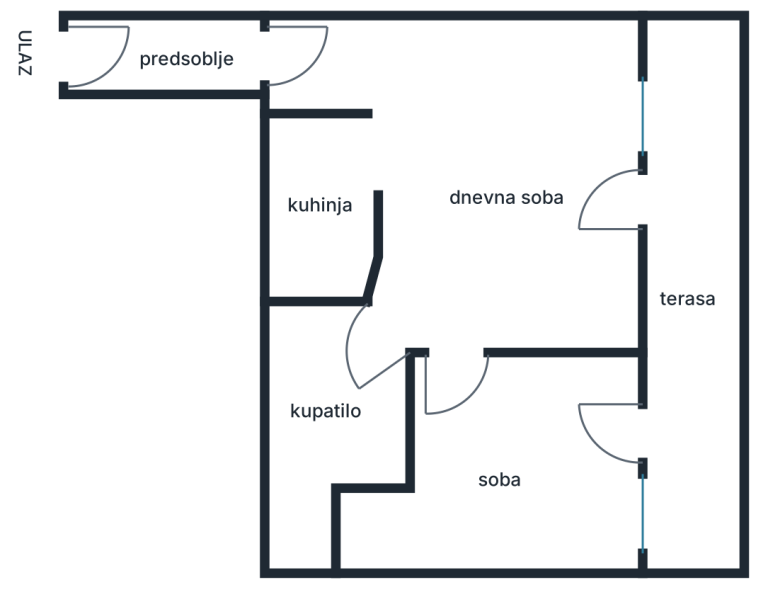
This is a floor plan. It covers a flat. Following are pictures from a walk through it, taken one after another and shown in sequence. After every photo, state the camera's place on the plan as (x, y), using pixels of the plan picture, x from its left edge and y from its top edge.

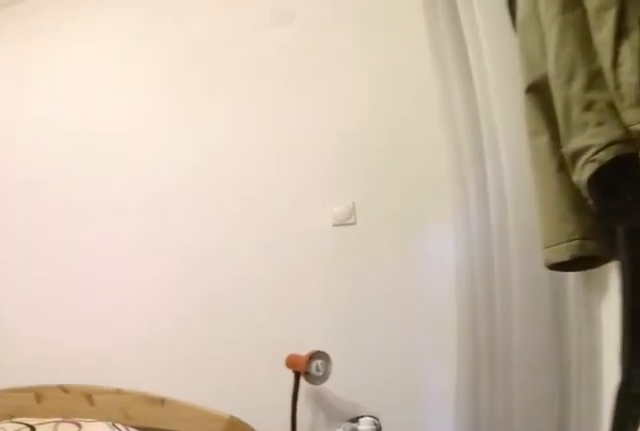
(450, 371)
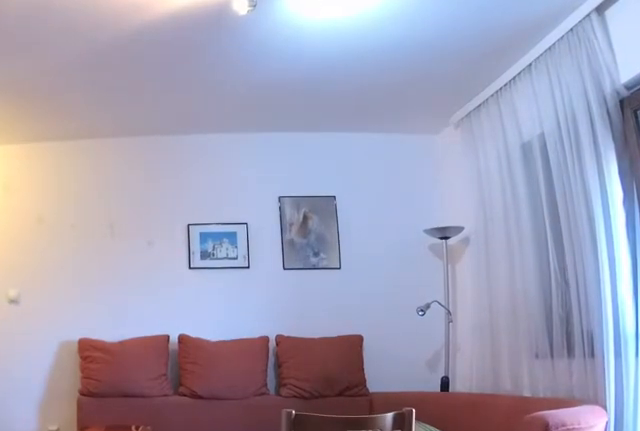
(453, 386)
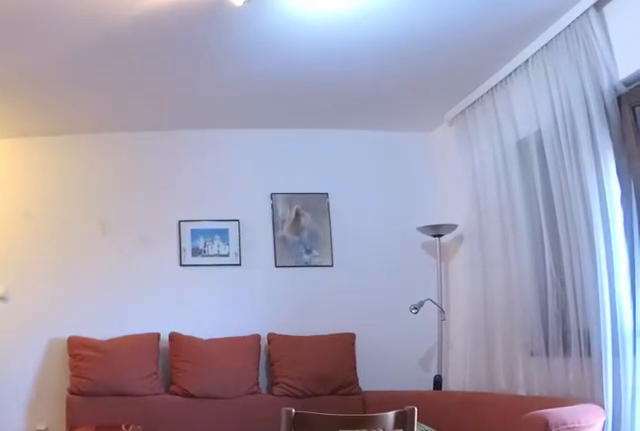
(453, 386)
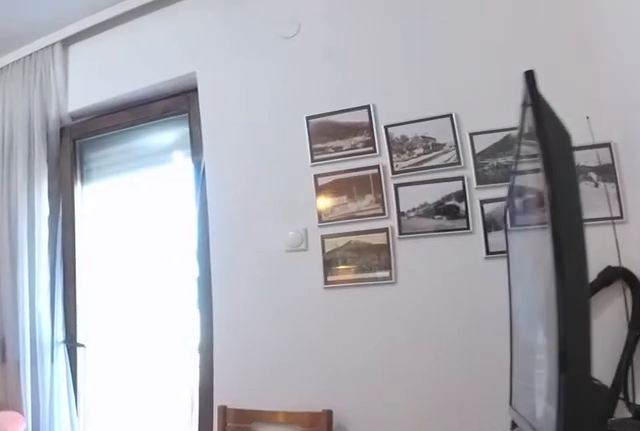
(490, 308)
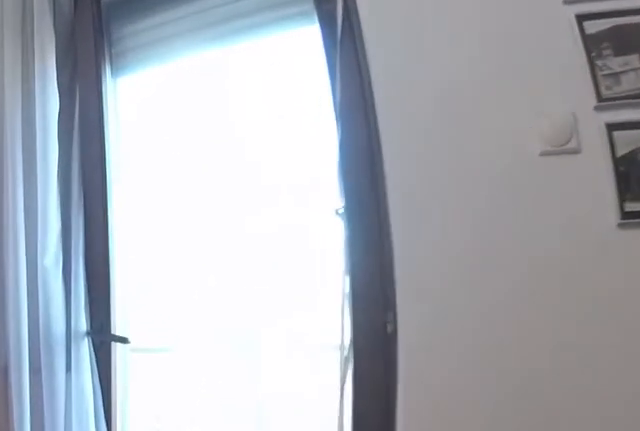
(542, 257)
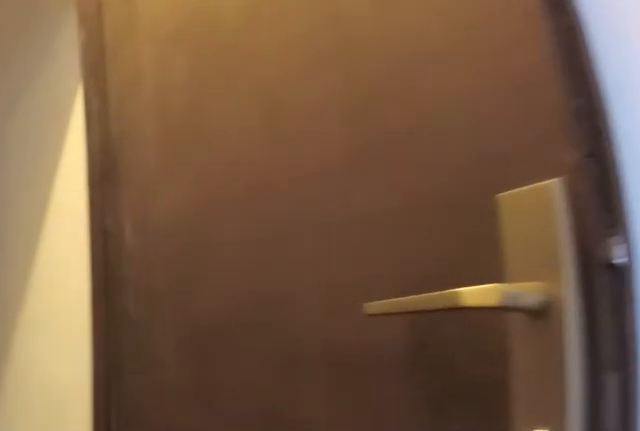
(360, 79)
